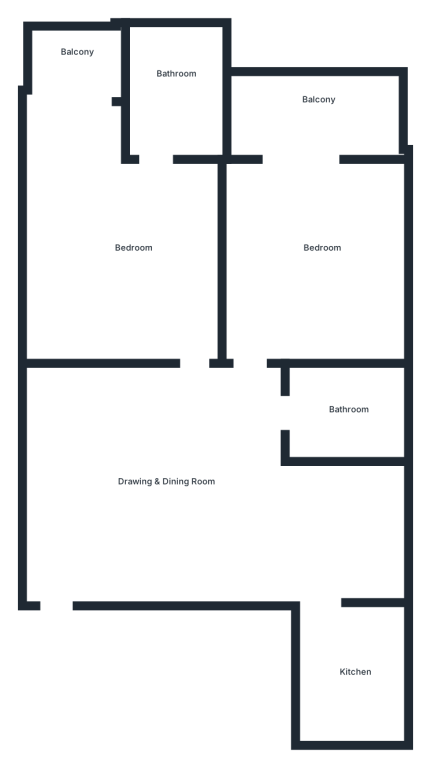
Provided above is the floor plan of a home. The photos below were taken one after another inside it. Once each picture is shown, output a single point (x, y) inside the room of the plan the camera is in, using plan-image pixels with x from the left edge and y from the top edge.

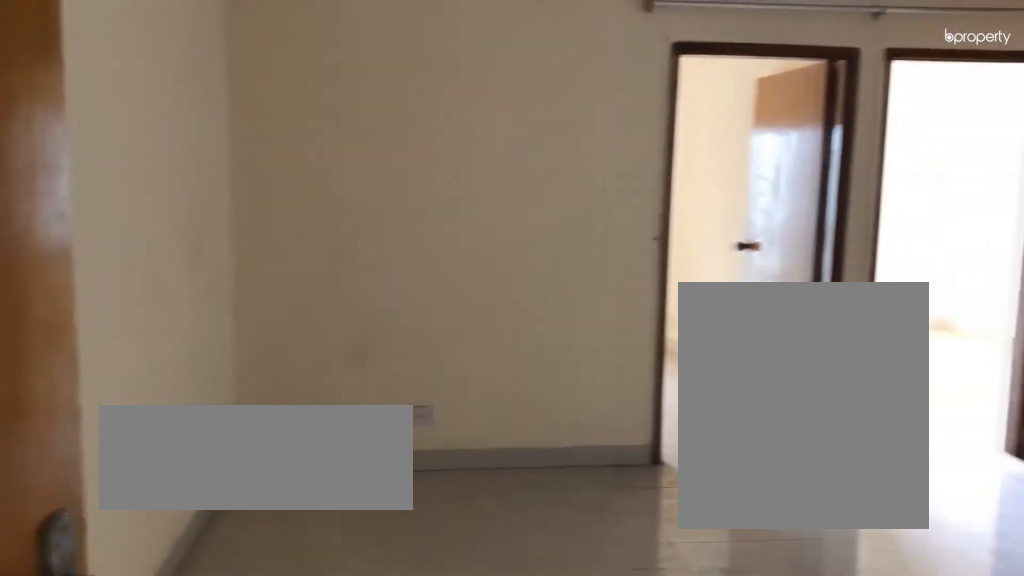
(174, 499)
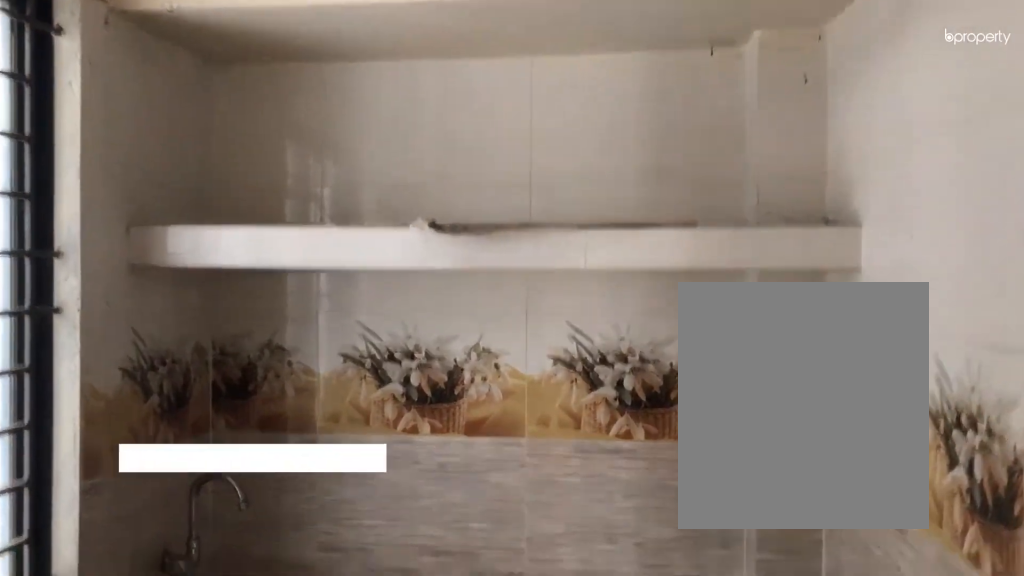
(353, 680)
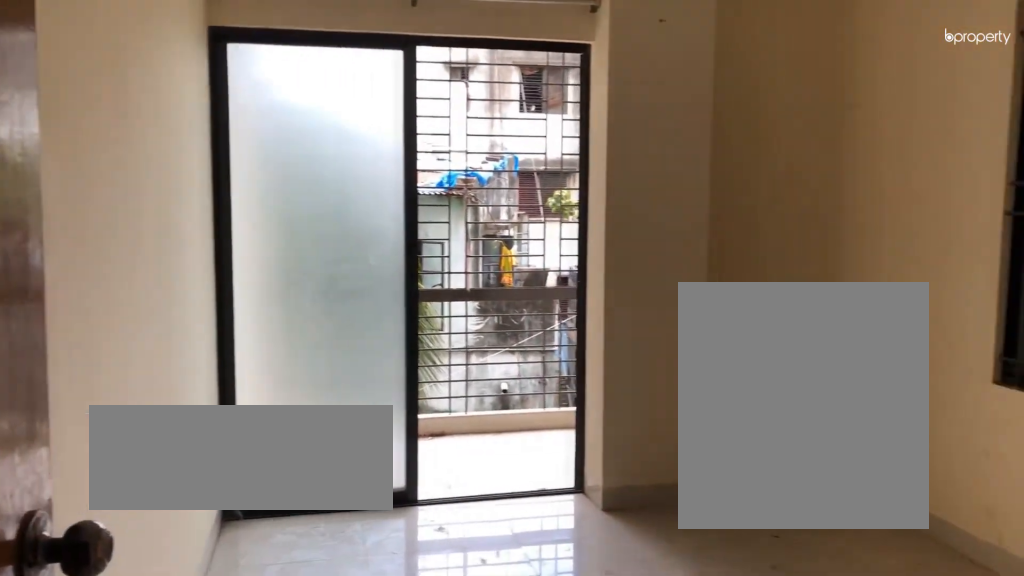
(322, 255)
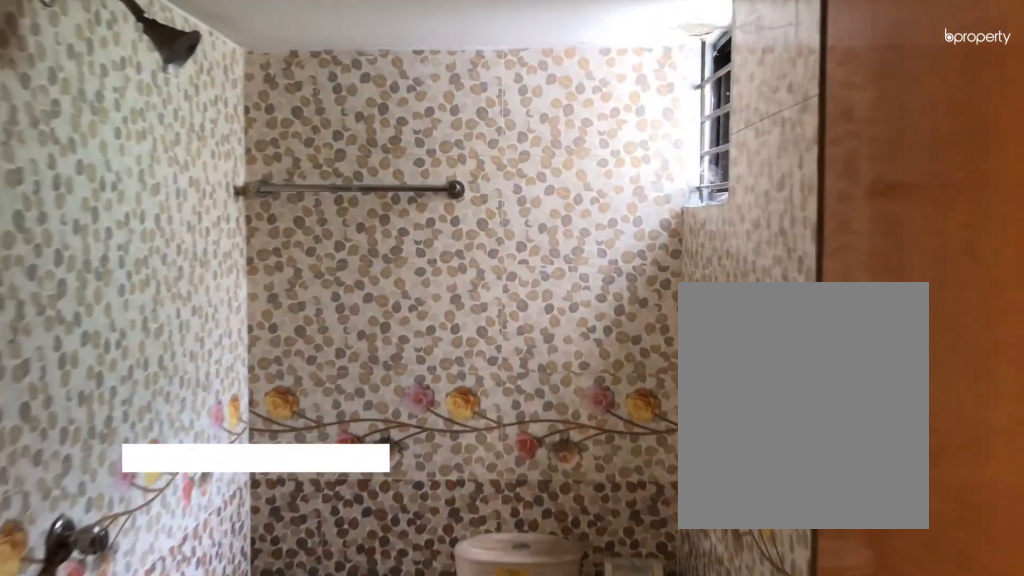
(177, 86)
